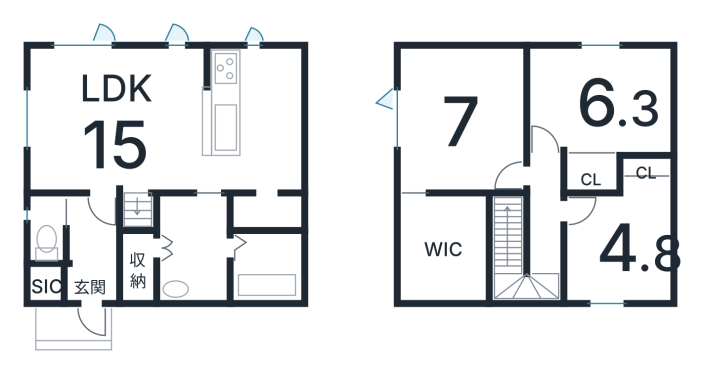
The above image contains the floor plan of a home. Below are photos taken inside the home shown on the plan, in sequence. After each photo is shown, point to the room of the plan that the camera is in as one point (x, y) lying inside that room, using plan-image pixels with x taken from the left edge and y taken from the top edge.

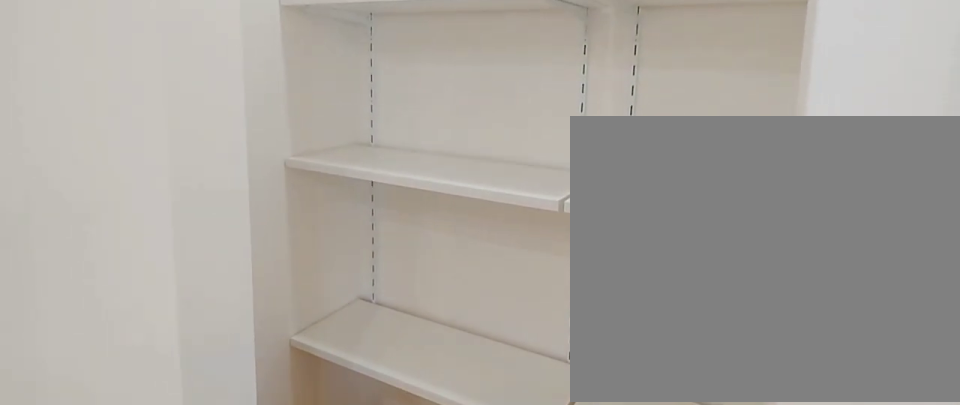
(266, 159)
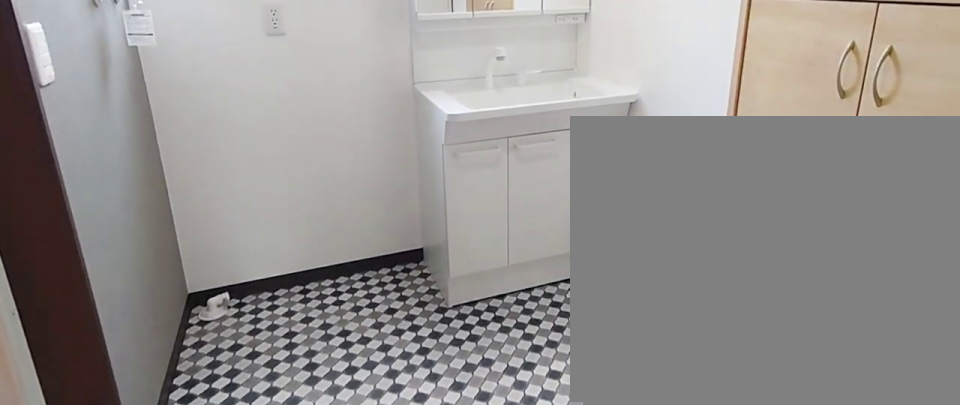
(192, 225)
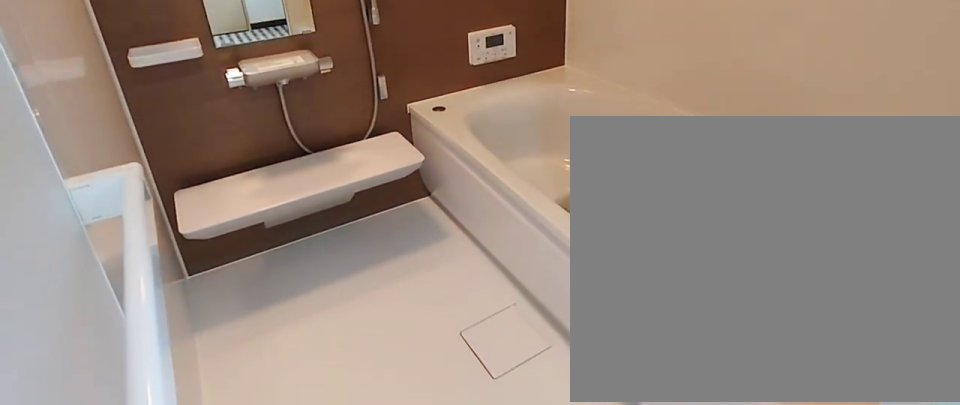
(267, 246)
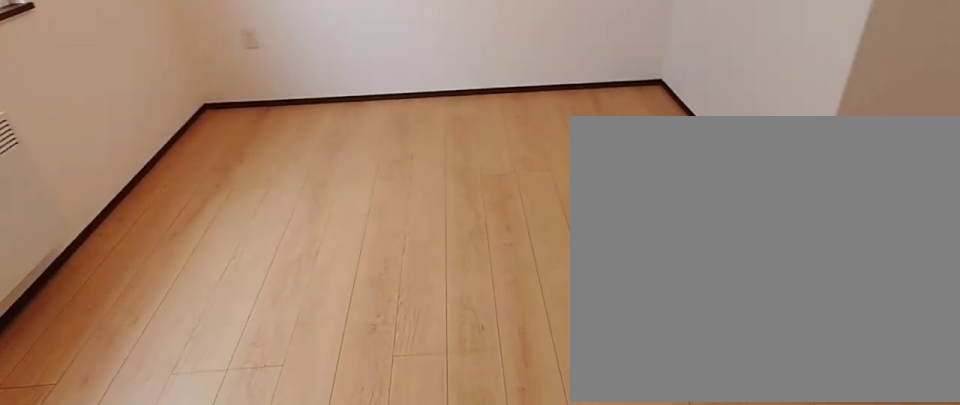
(605, 54)
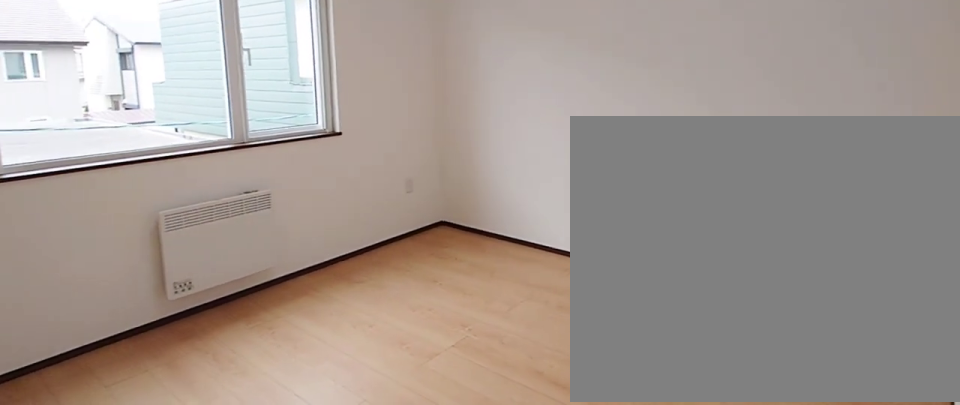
(448, 66)
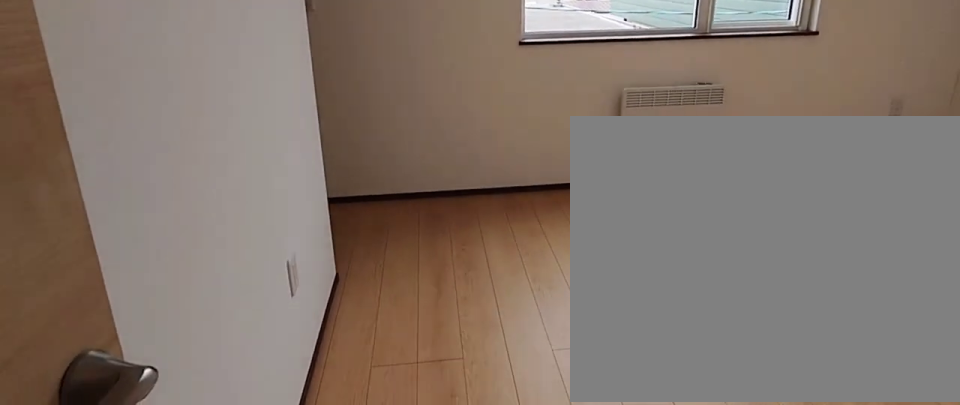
(448, 66)
